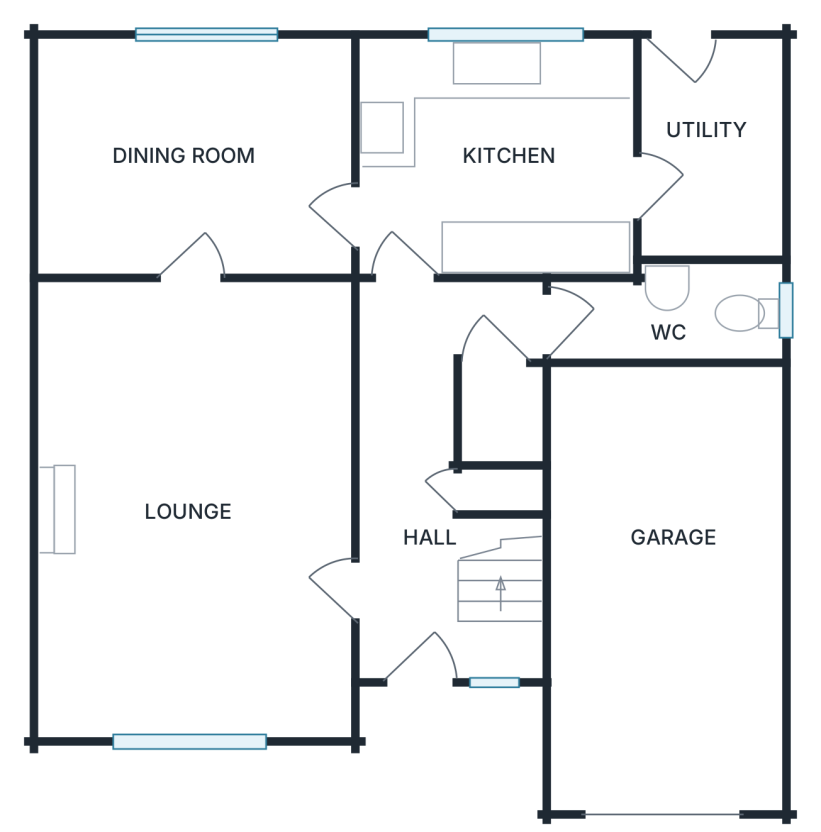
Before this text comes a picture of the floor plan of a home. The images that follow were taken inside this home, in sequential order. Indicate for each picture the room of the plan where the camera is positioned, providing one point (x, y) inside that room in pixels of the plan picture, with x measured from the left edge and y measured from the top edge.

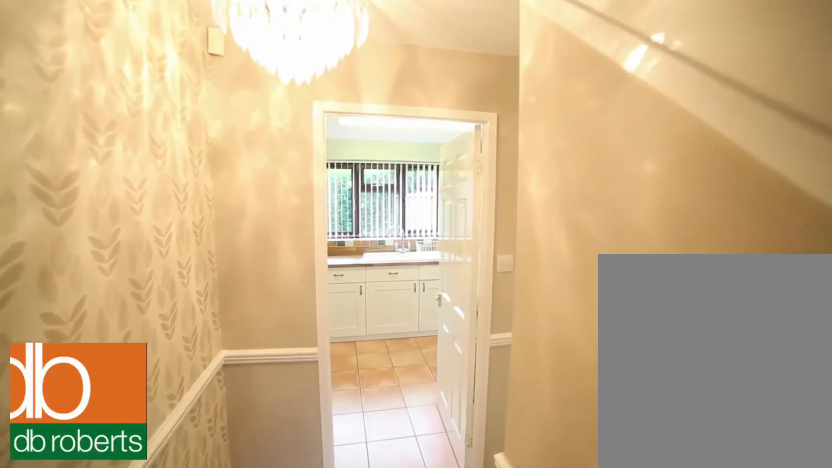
(426, 458)
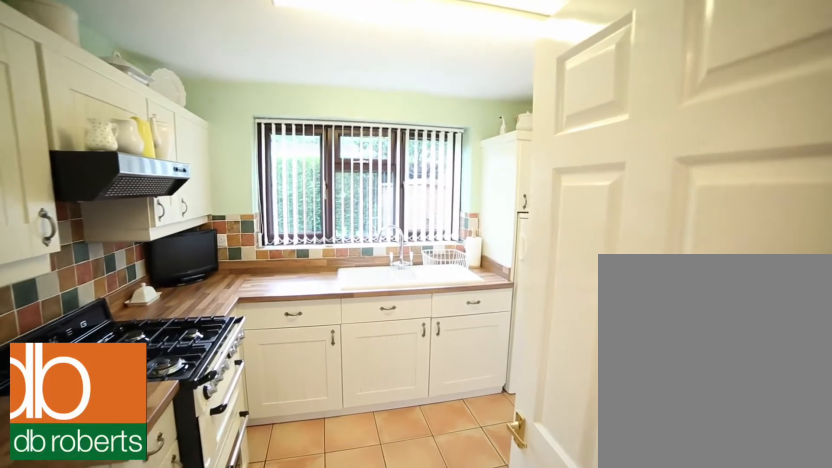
(499, 158)
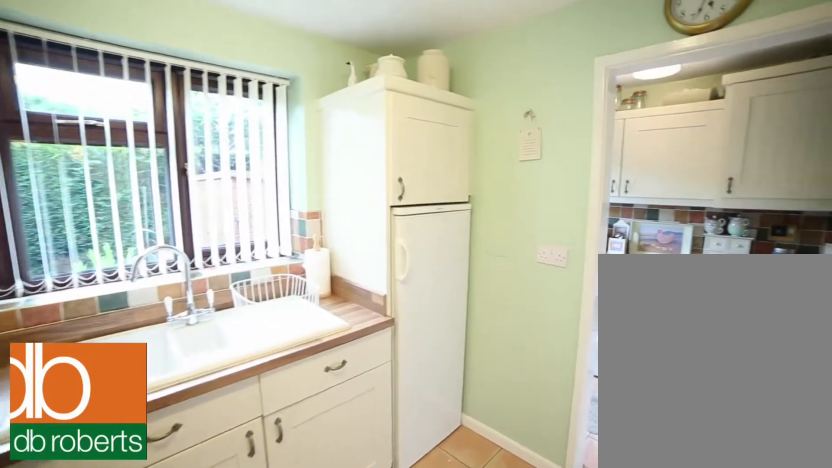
(499, 158)
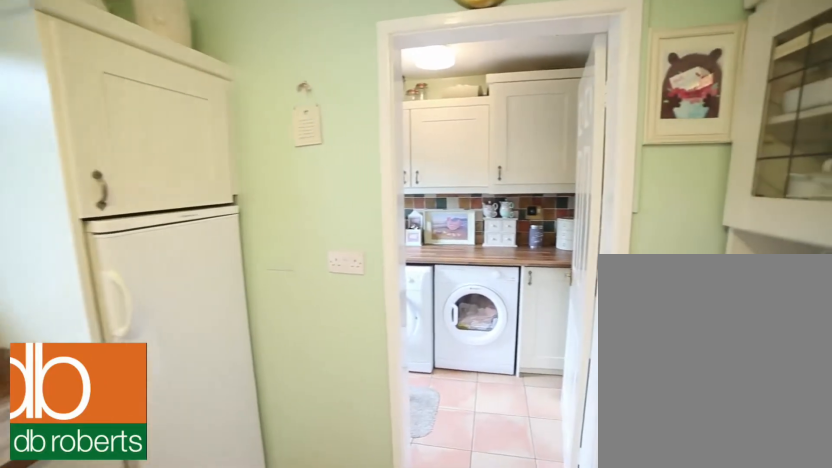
(499, 158)
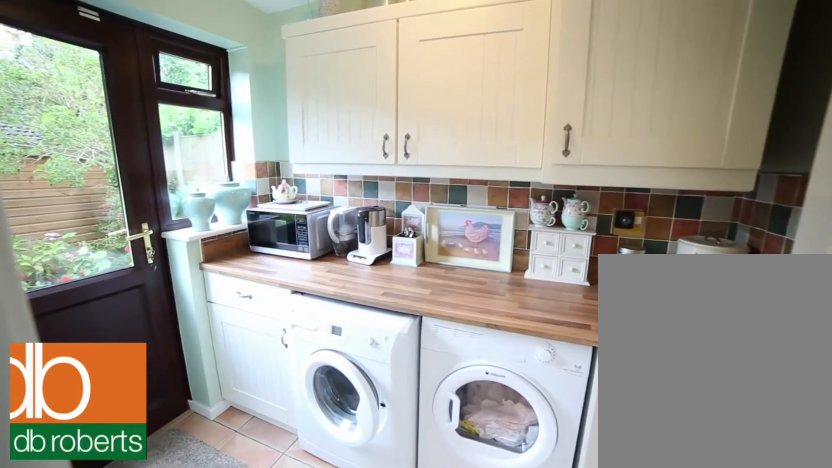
(715, 151)
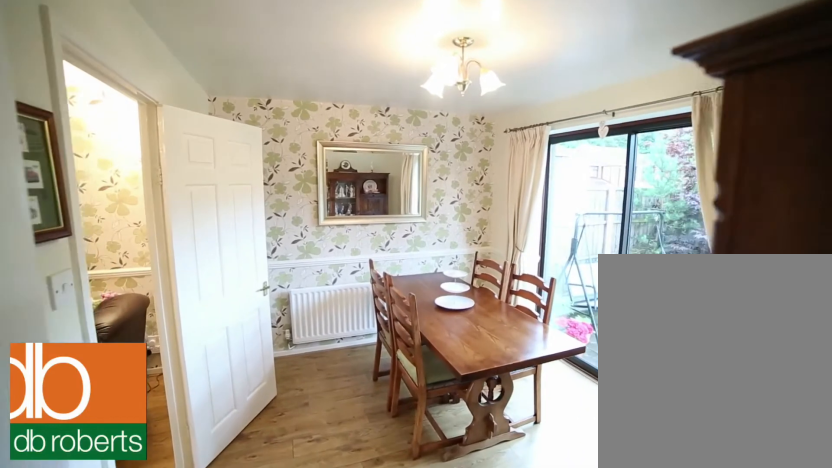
(197, 151)
